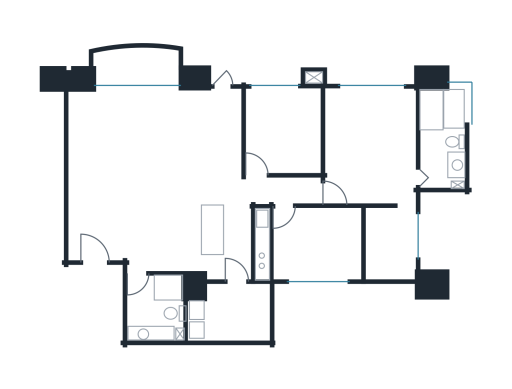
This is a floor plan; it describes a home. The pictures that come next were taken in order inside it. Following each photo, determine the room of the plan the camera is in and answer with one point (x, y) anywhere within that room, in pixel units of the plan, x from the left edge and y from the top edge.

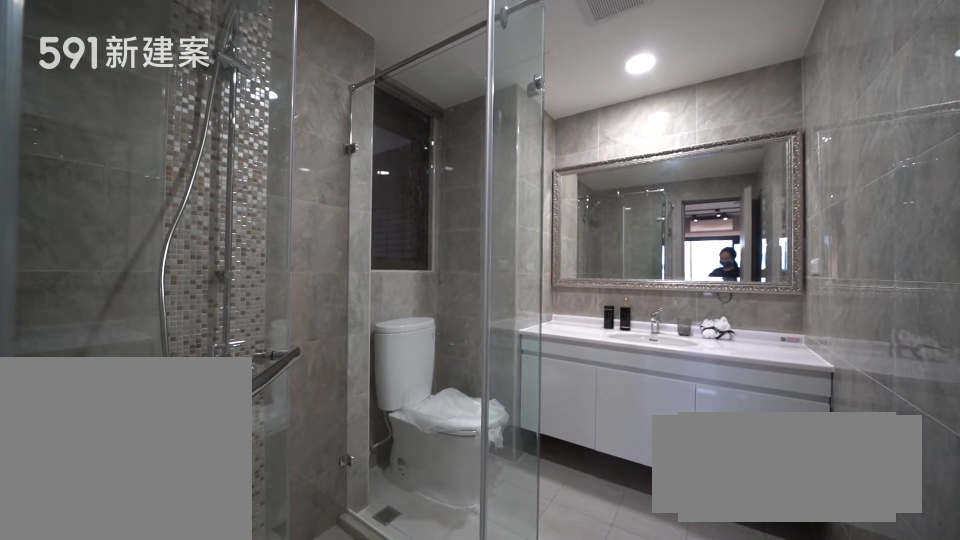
(169, 308)
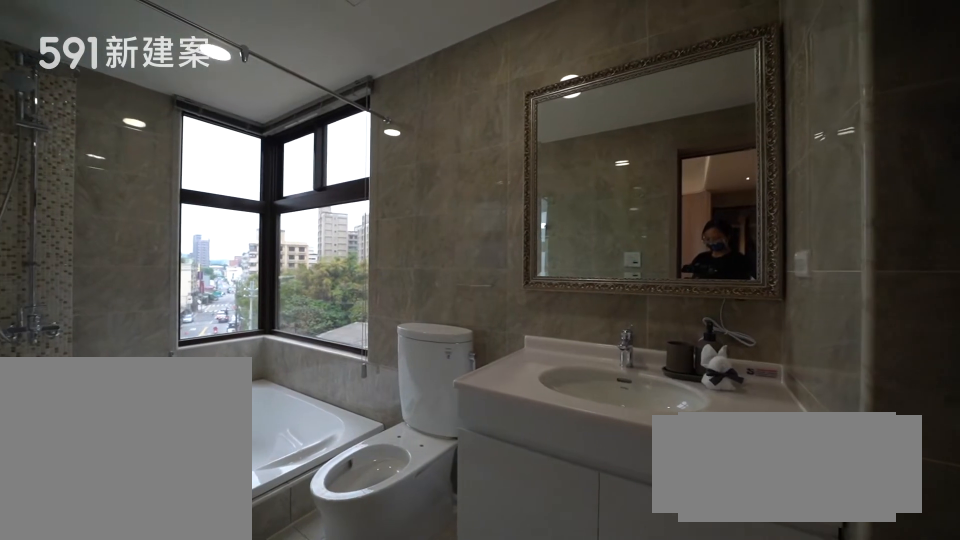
(443, 132)
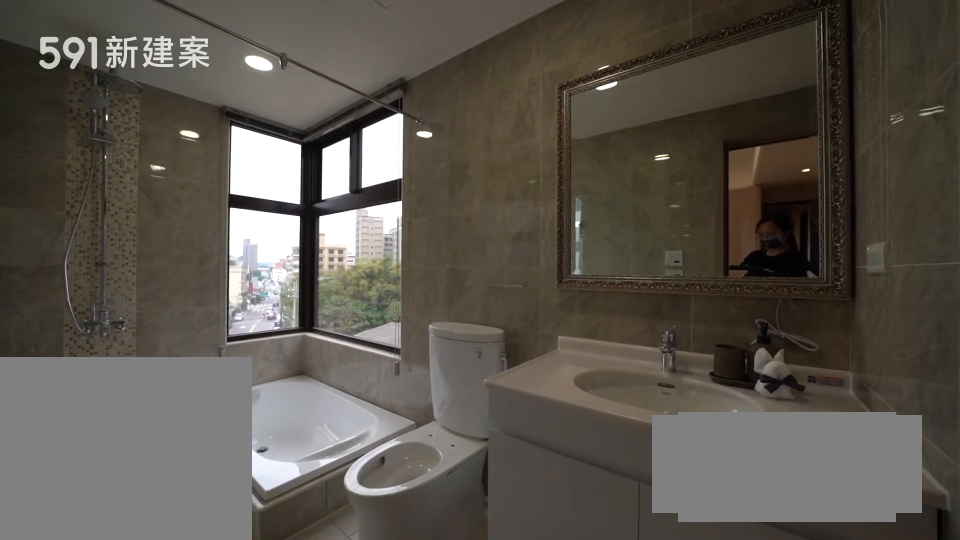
(443, 132)
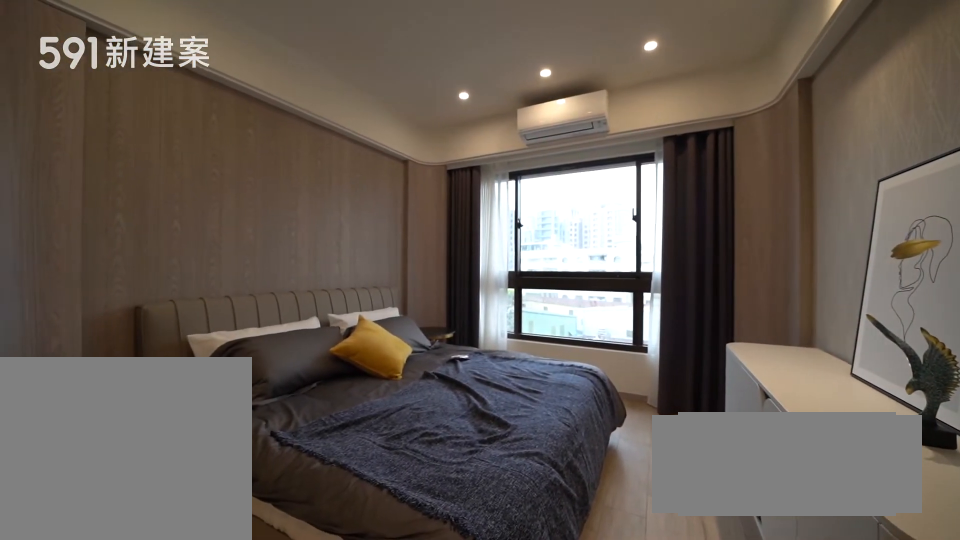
(377, 170)
